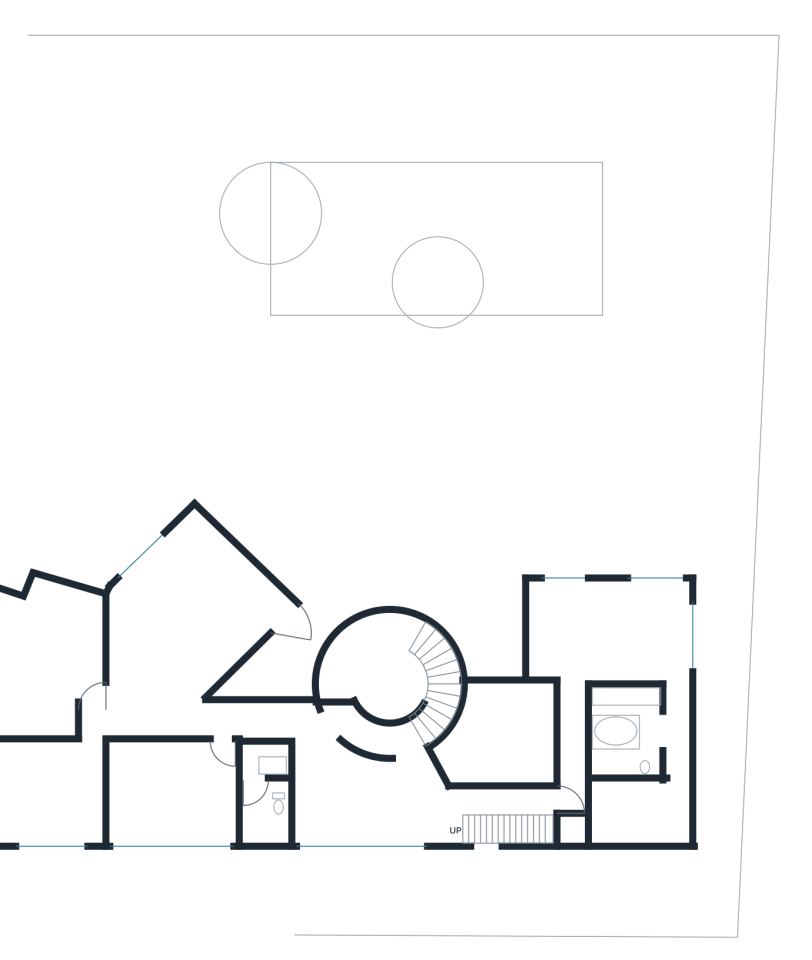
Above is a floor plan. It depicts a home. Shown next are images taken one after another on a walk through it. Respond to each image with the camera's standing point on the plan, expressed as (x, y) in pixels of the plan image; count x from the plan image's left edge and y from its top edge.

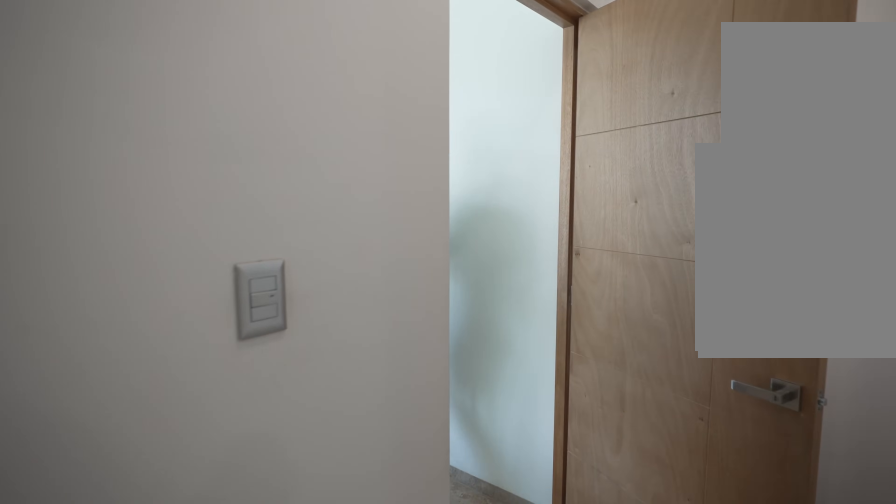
(666, 609)
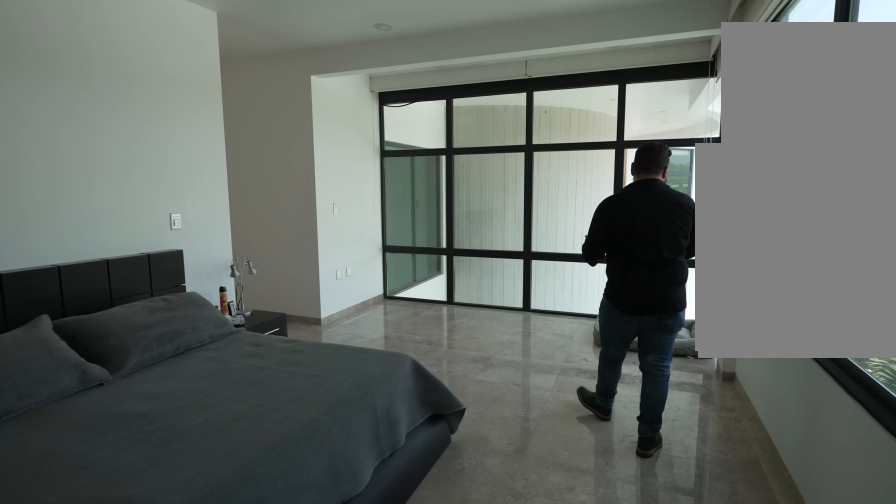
(643, 599)
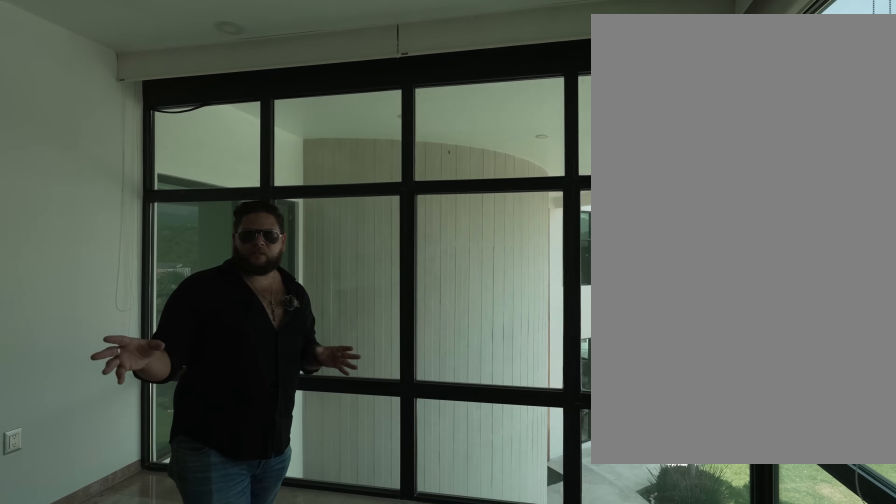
(595, 600)
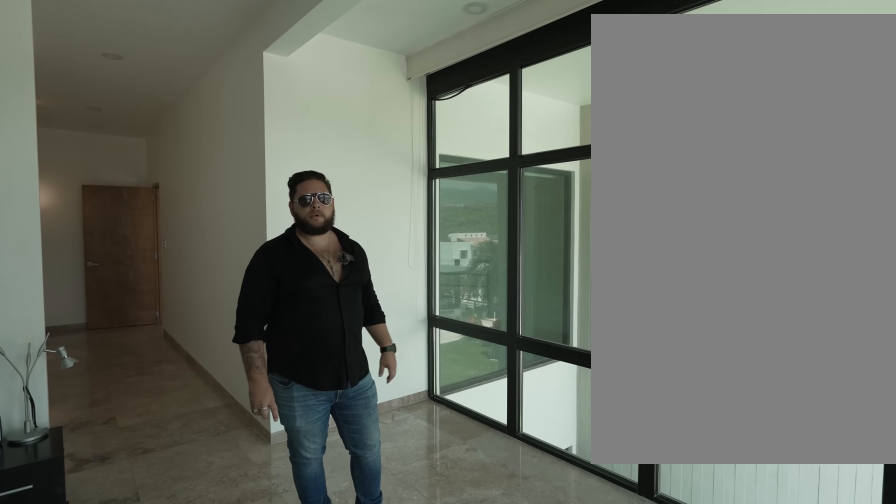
(595, 600)
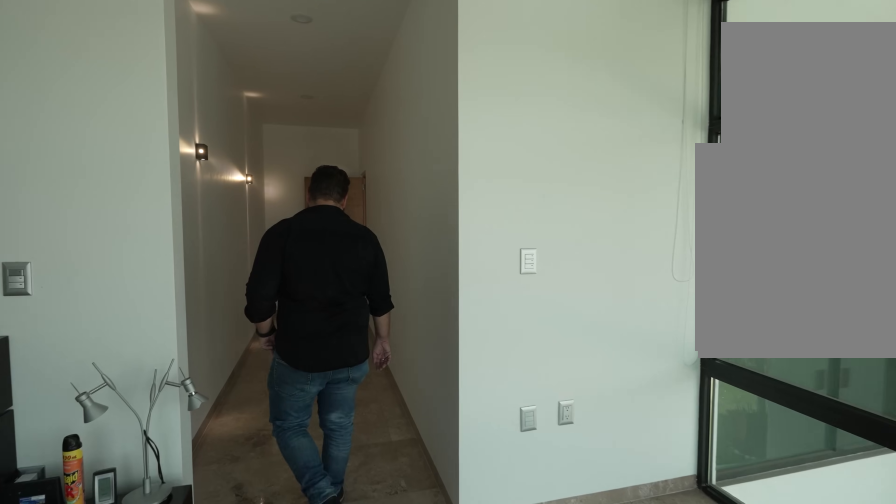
(595, 600)
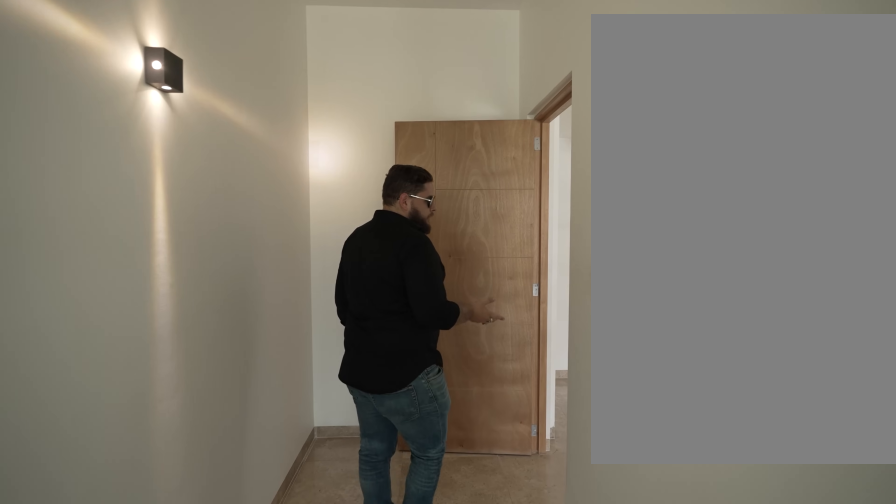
(567, 705)
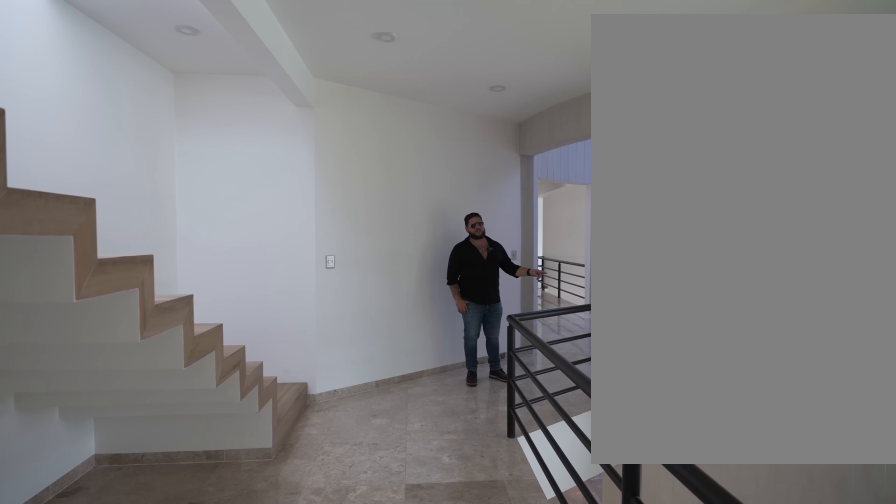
(526, 797)
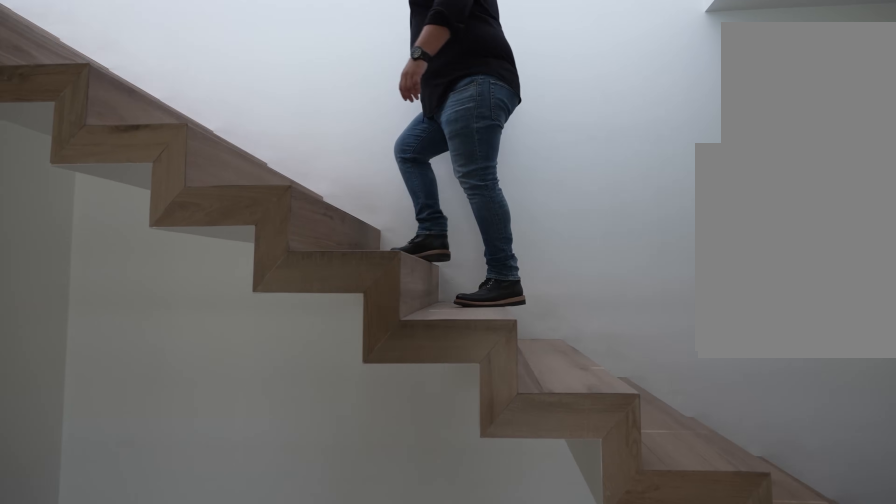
(499, 798)
